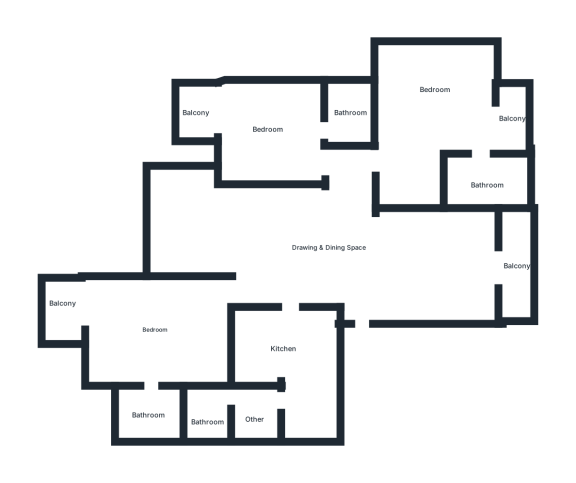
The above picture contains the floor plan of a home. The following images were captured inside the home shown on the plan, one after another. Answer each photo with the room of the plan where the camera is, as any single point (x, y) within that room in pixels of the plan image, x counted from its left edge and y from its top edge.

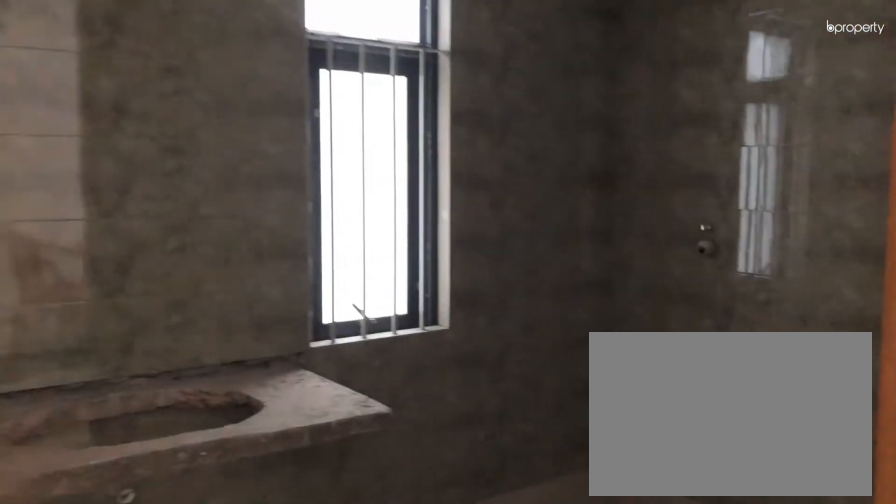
(150, 378)
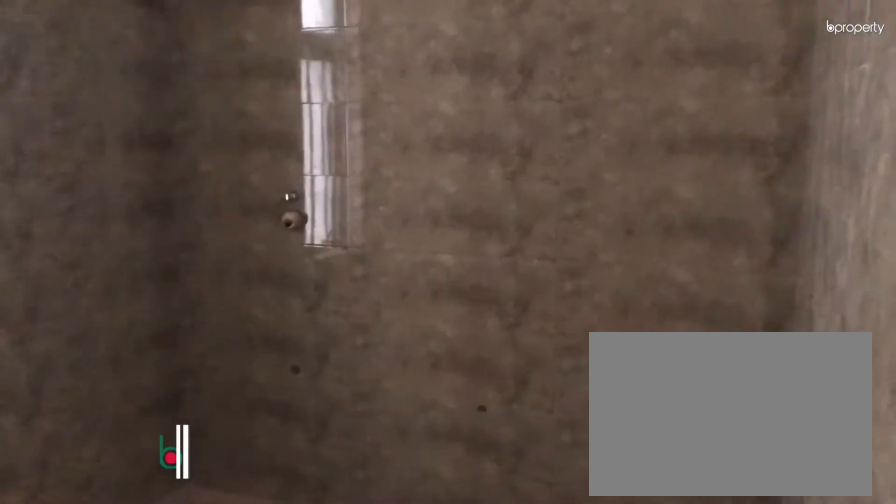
(158, 409)
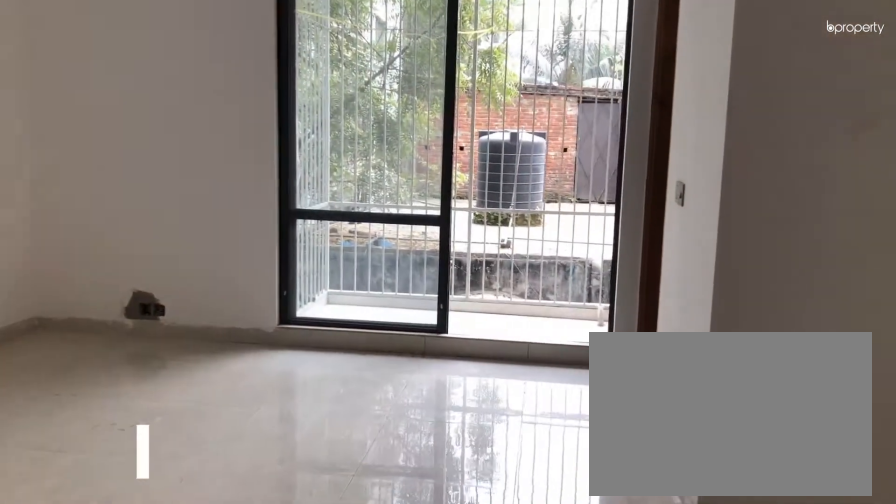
(439, 117)
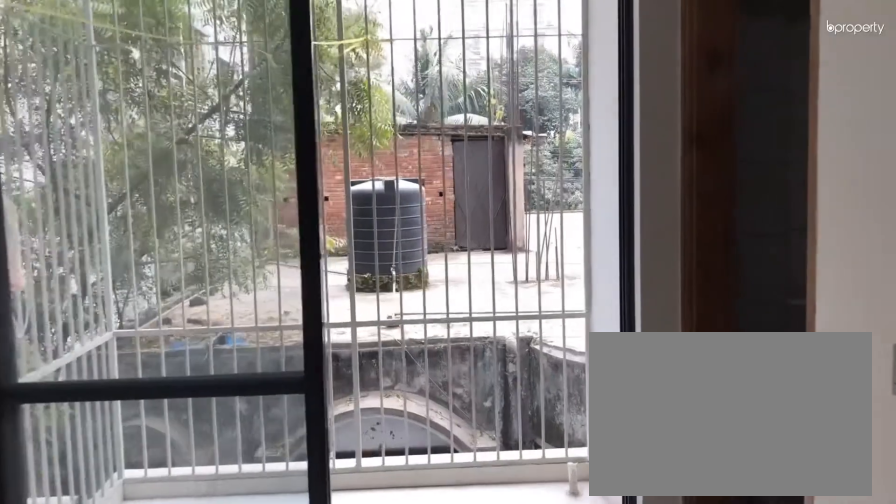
(471, 117)
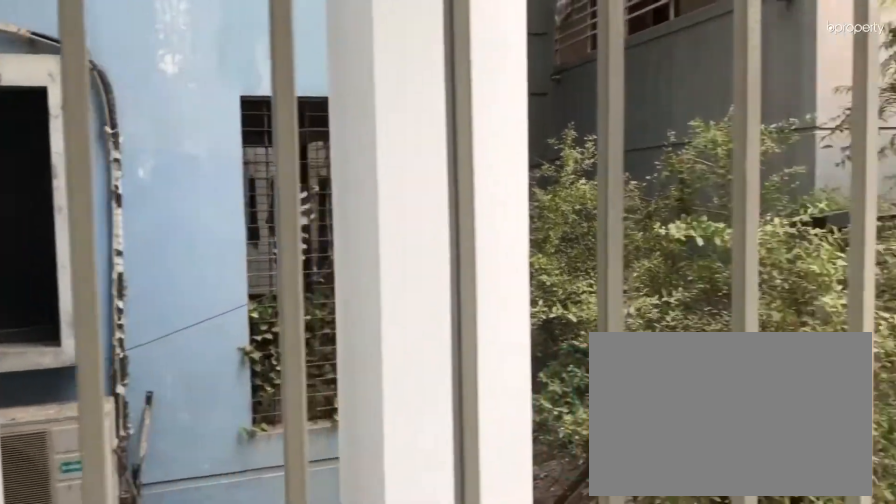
(509, 120)
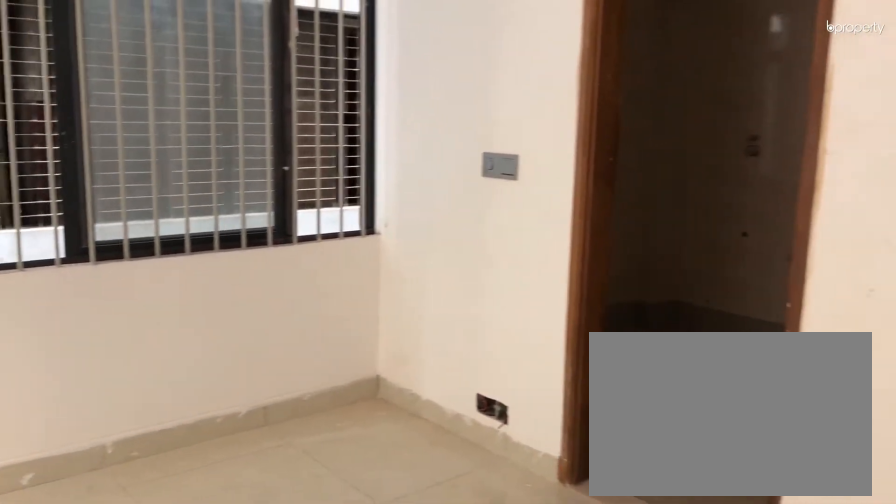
(284, 132)
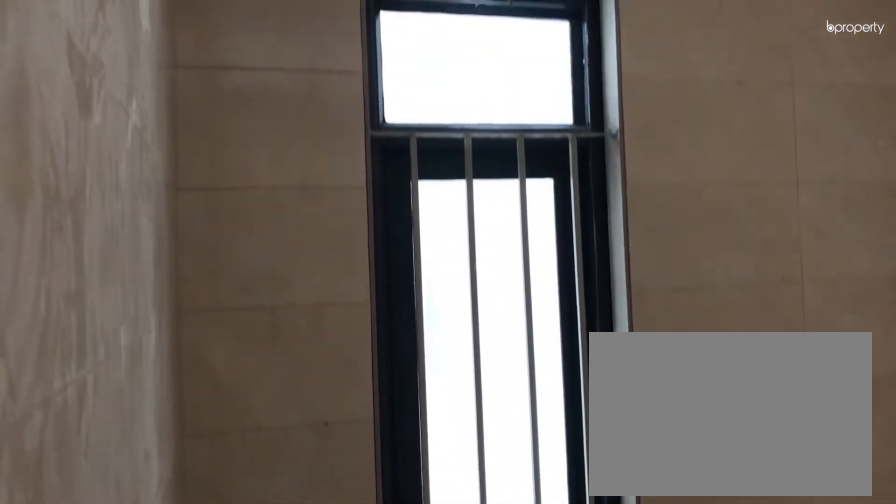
(356, 115)
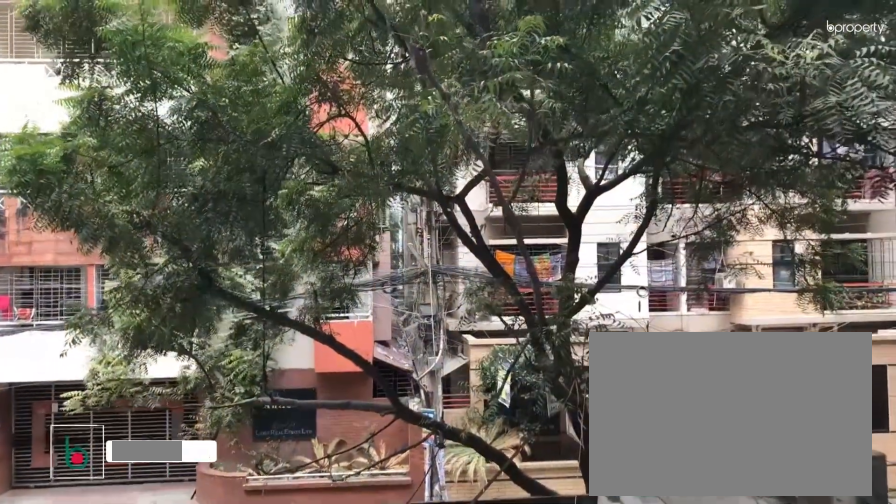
(215, 113)
